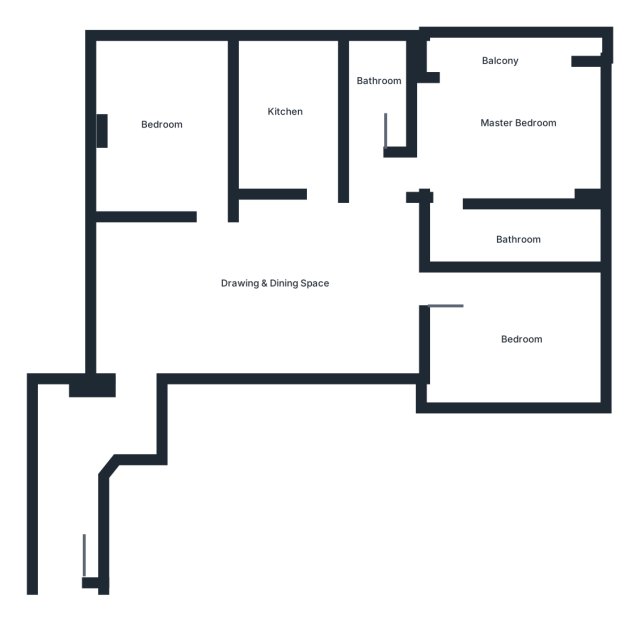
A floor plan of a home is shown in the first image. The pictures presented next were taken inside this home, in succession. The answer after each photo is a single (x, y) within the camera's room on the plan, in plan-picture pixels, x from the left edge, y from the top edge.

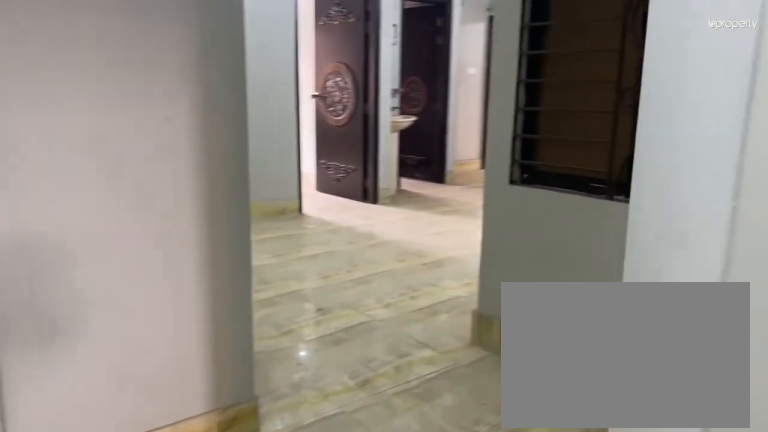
(65, 519)
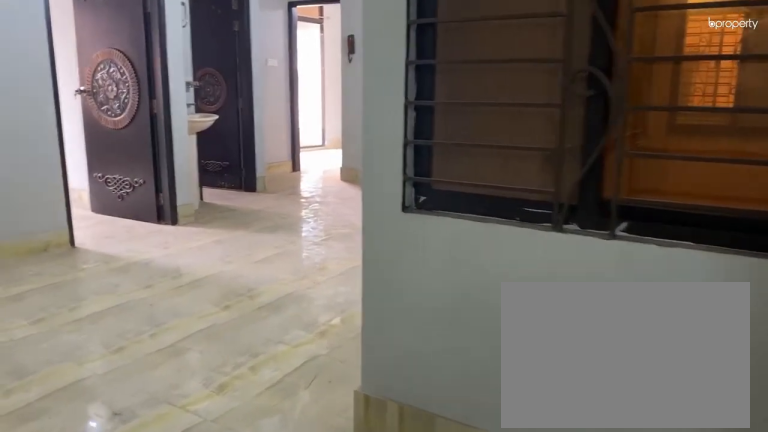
(163, 344)
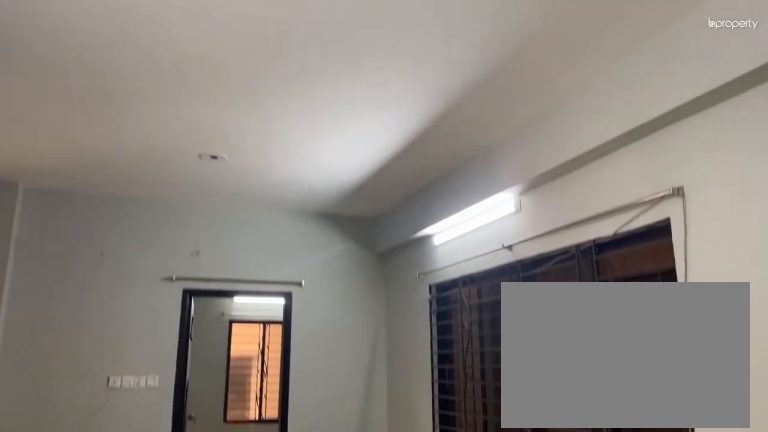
(271, 262)
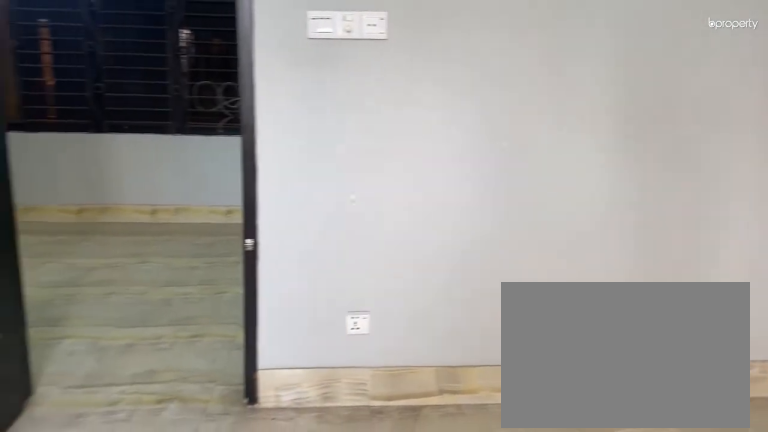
(154, 146)
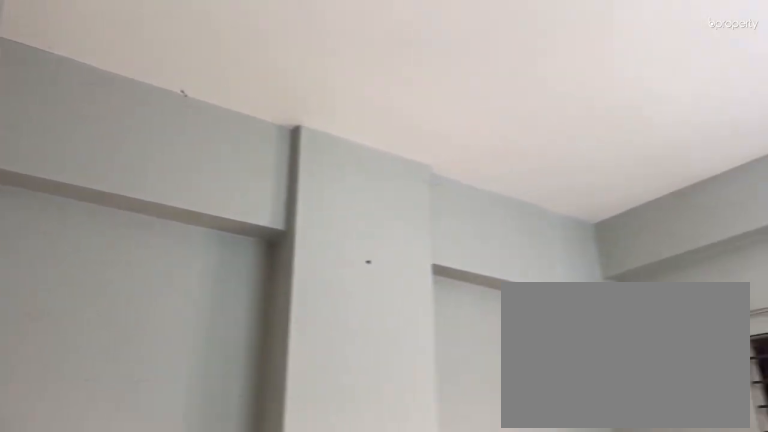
(154, 146)
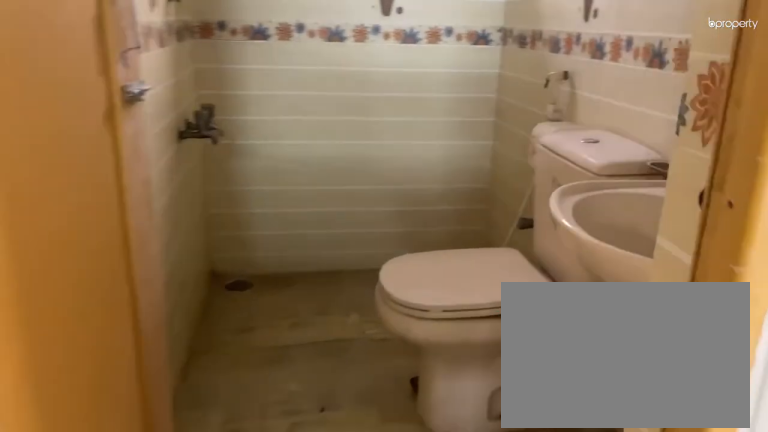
(372, 106)
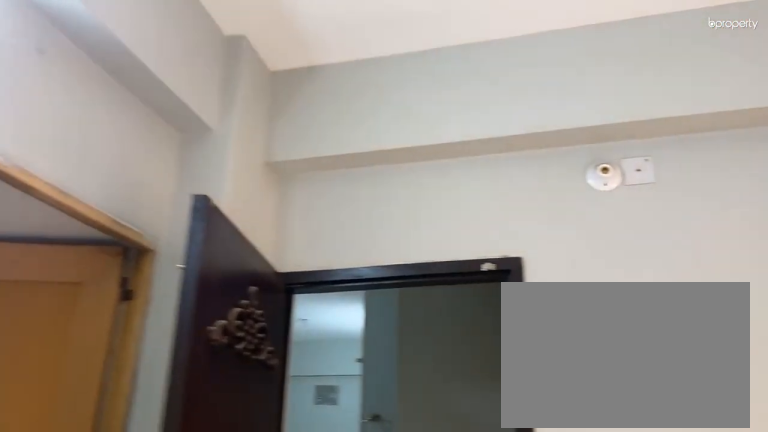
(506, 128)
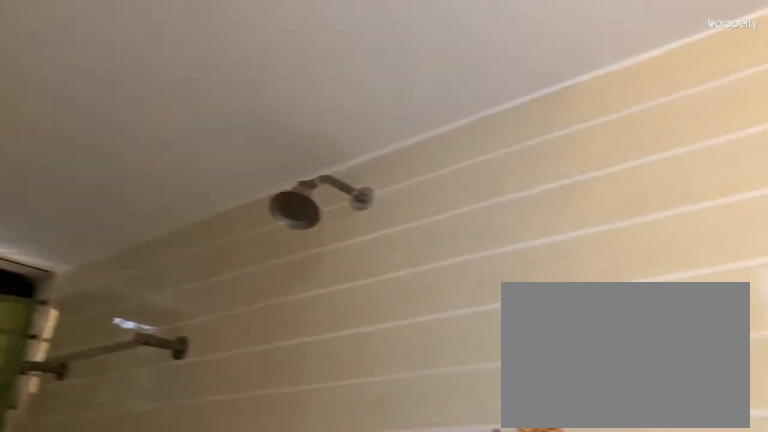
(510, 241)
